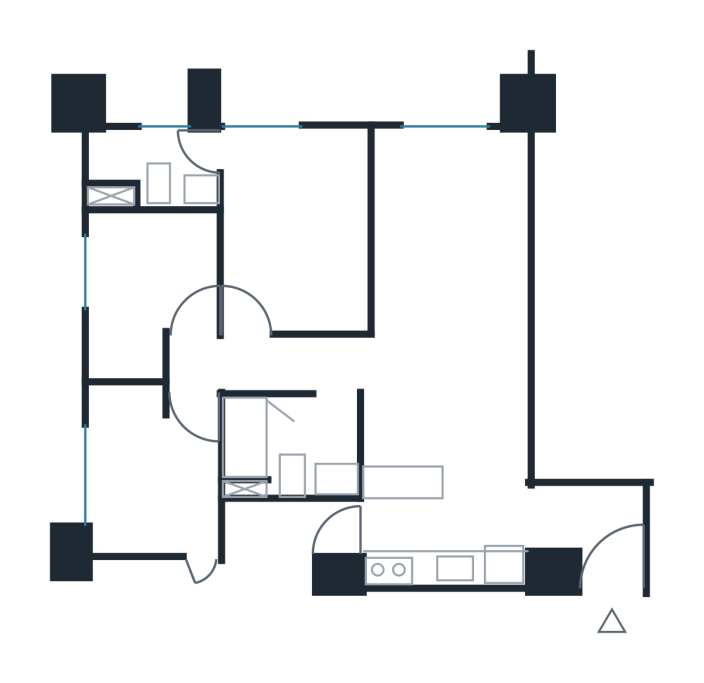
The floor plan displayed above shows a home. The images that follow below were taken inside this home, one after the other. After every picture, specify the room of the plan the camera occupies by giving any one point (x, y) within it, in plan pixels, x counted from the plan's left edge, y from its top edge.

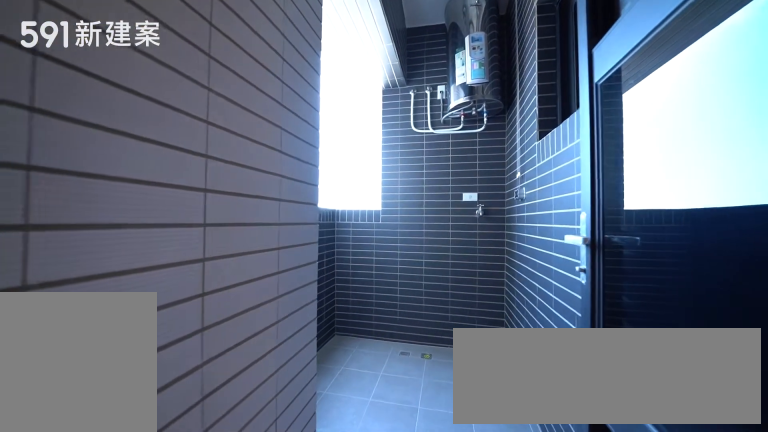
(282, 543)
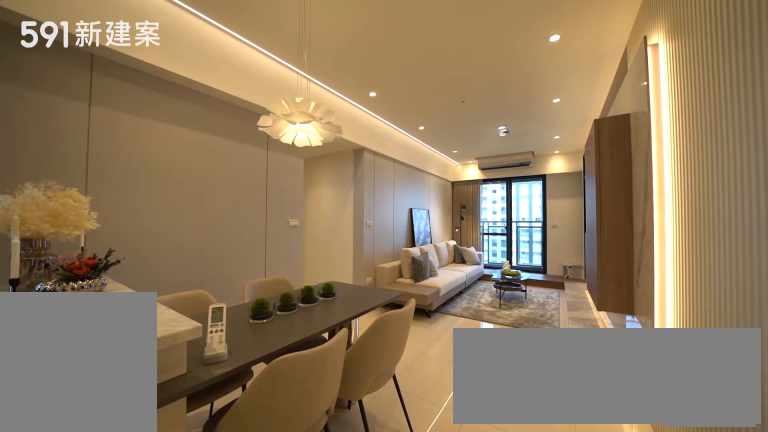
(446, 429)
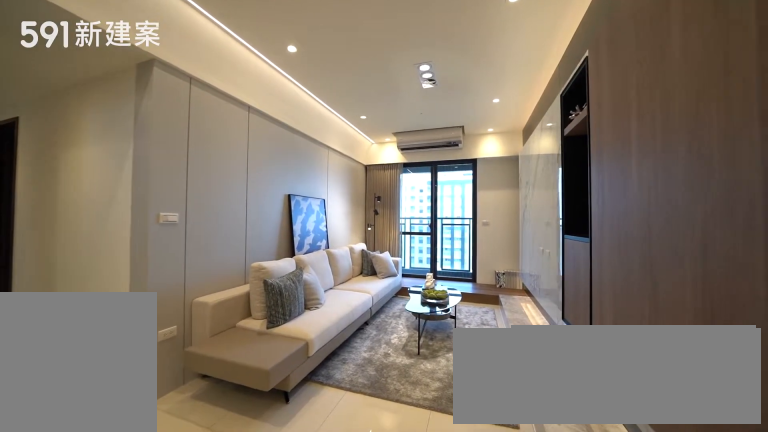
(452, 246)
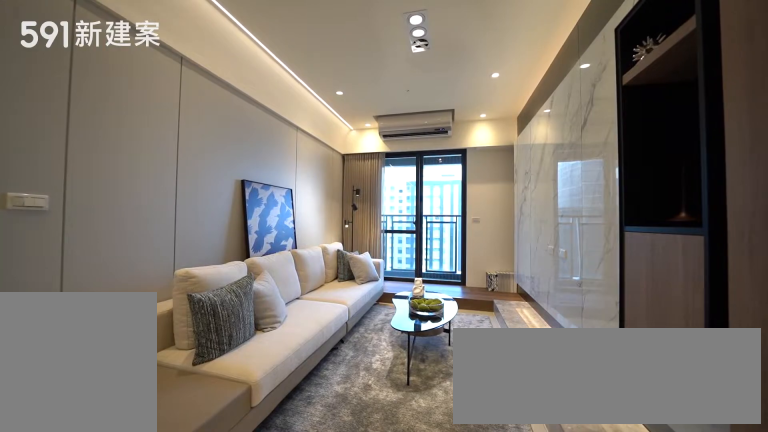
(452, 246)
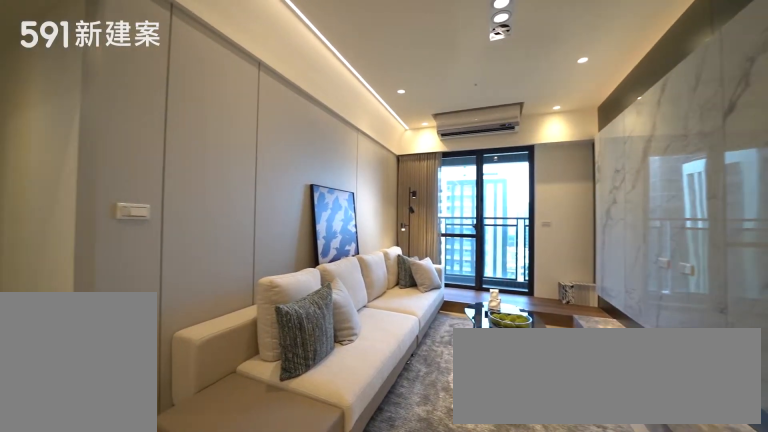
(452, 246)
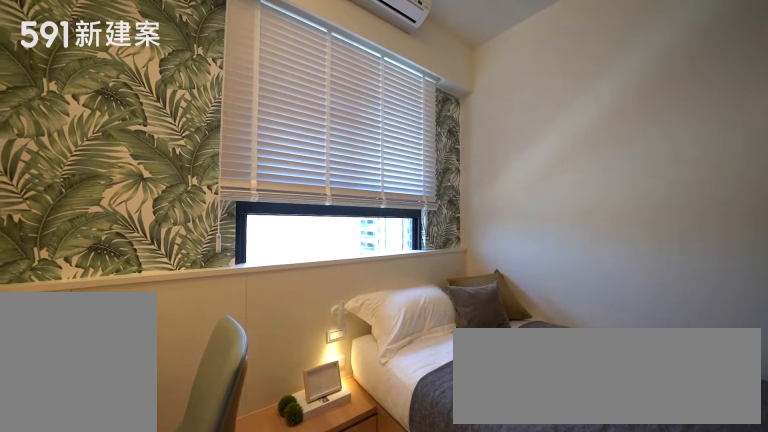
(150, 287)
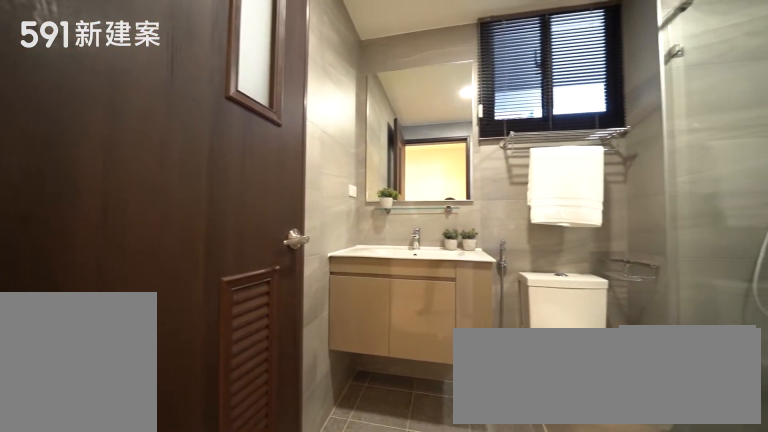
(288, 448)
